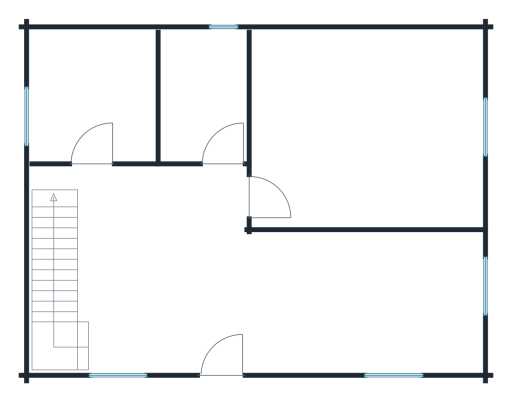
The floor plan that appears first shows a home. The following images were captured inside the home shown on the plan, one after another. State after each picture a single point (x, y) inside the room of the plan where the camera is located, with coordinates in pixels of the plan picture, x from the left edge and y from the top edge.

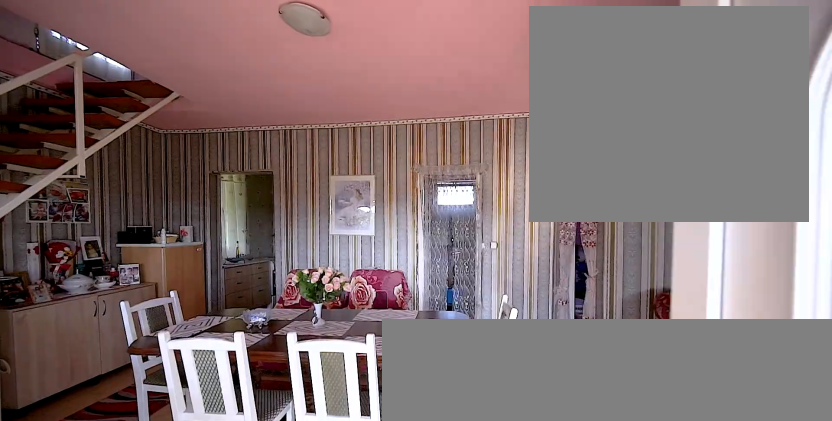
(217, 289)
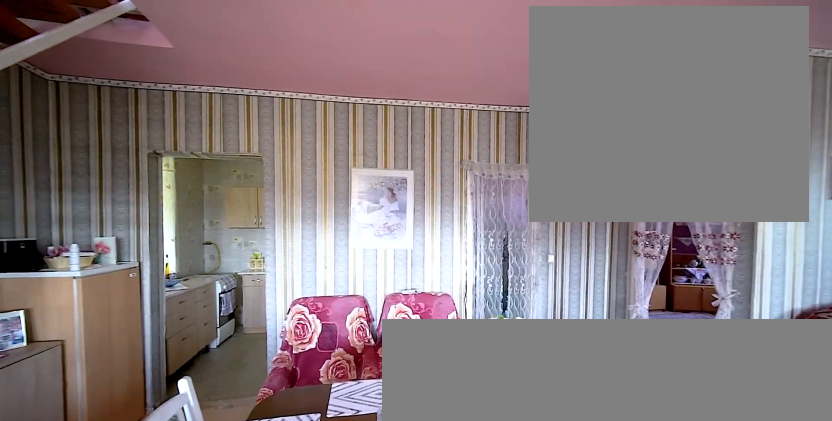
(217, 289)
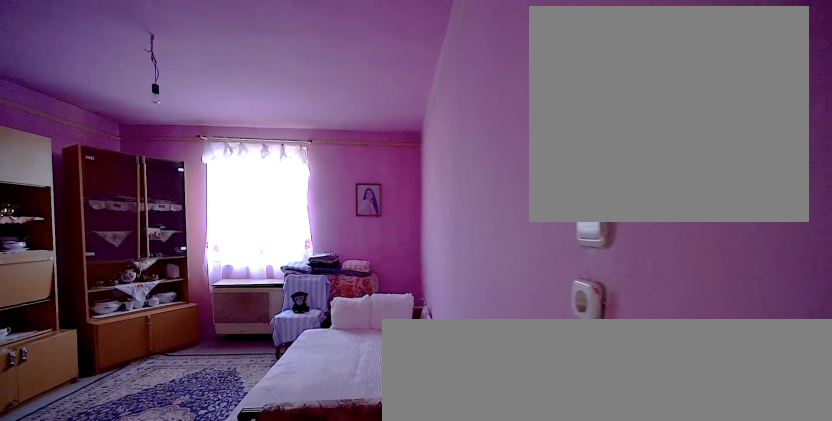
(371, 137)
